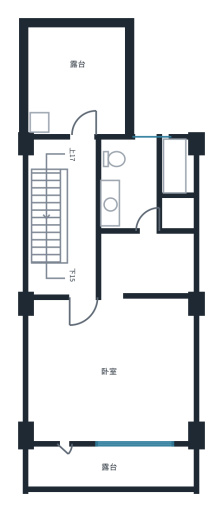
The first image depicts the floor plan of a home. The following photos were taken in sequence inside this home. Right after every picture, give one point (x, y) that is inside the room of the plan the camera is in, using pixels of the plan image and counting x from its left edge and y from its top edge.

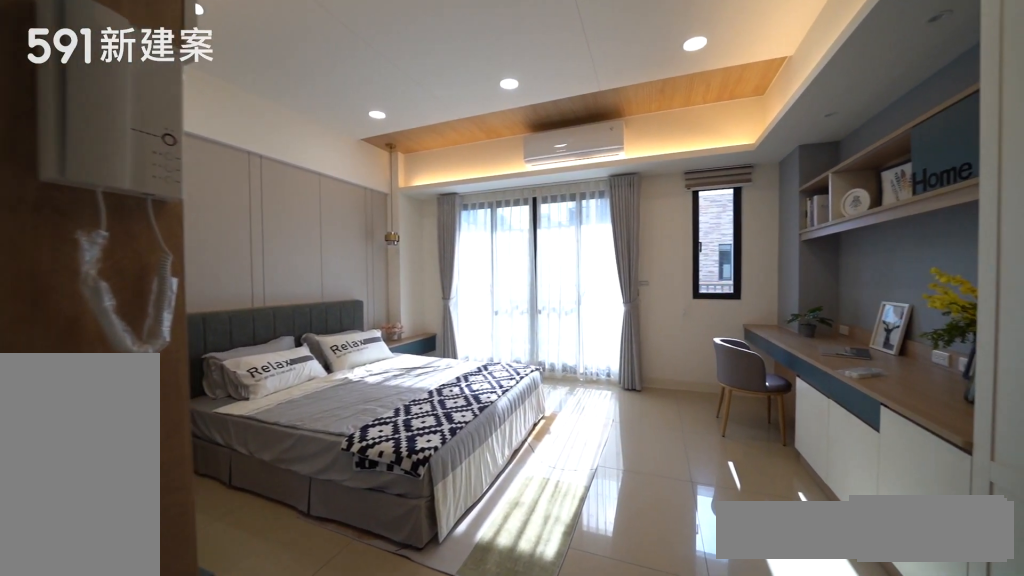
(111, 370)
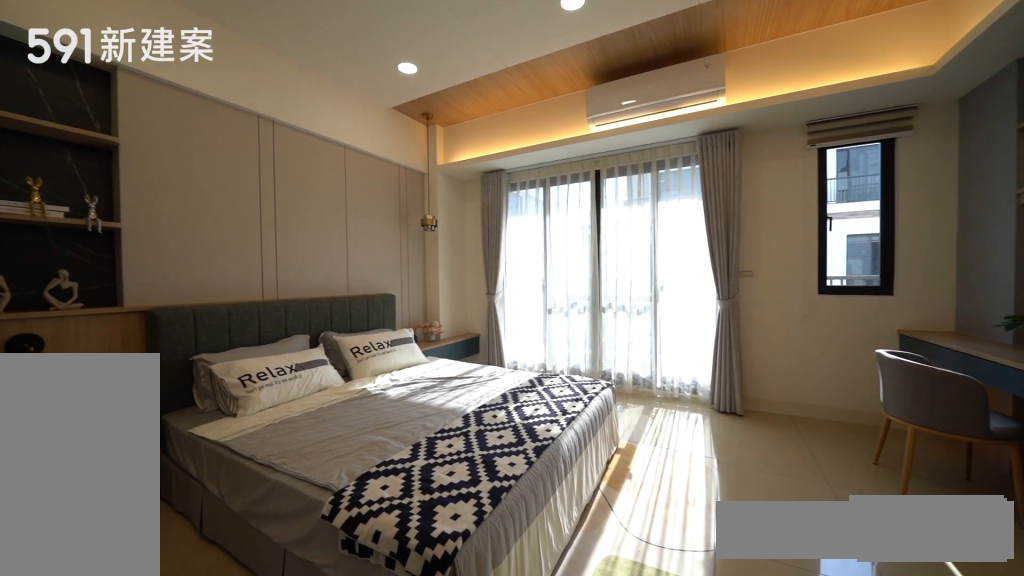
(111, 370)
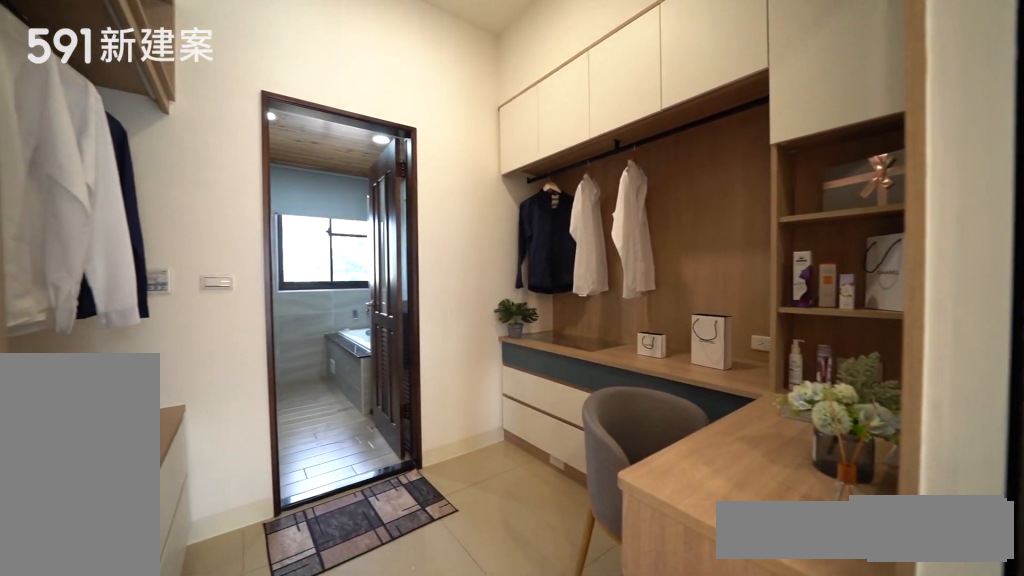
(147, 264)
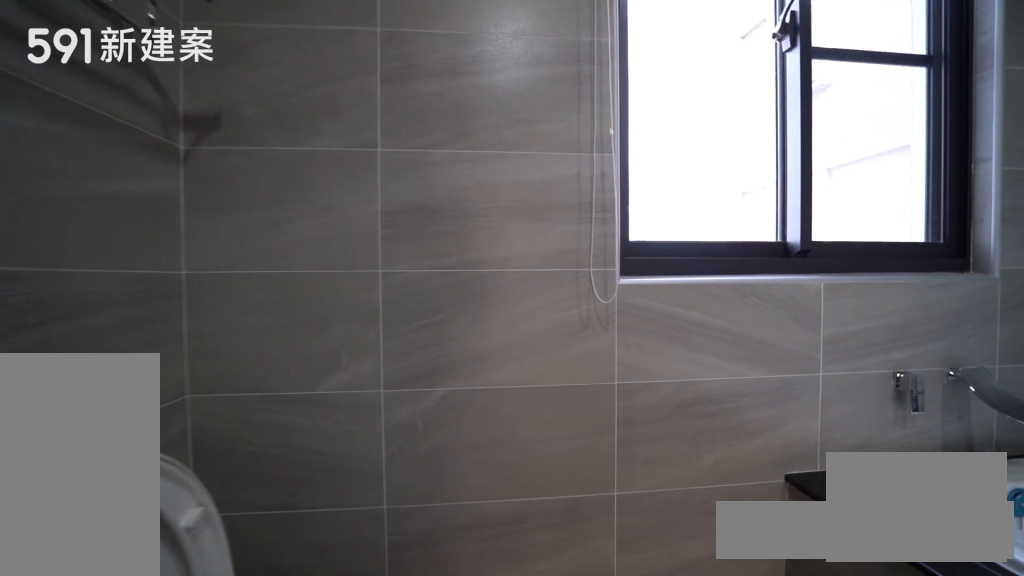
(174, 167)
